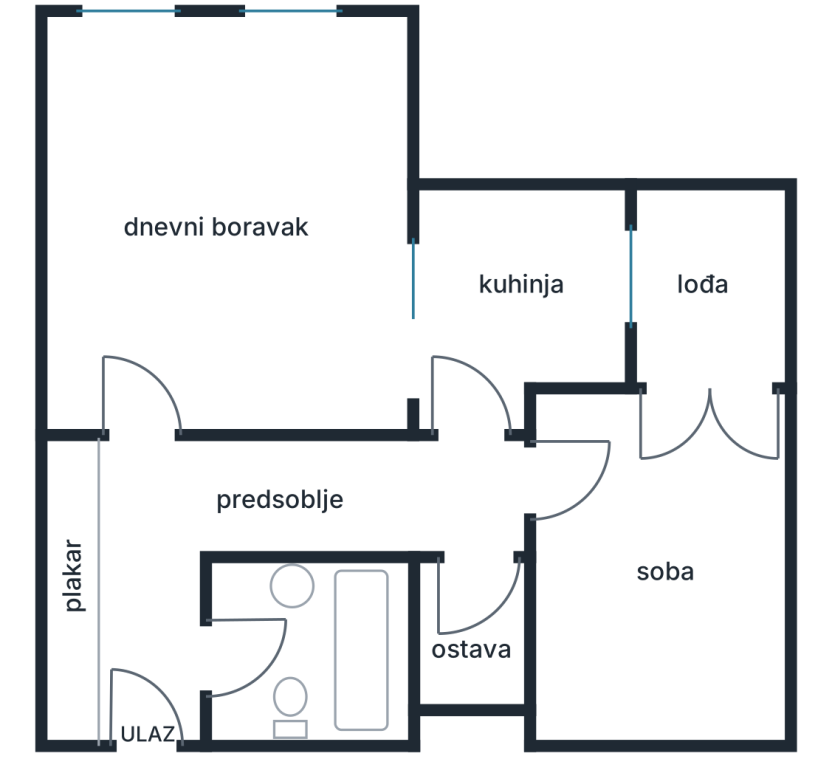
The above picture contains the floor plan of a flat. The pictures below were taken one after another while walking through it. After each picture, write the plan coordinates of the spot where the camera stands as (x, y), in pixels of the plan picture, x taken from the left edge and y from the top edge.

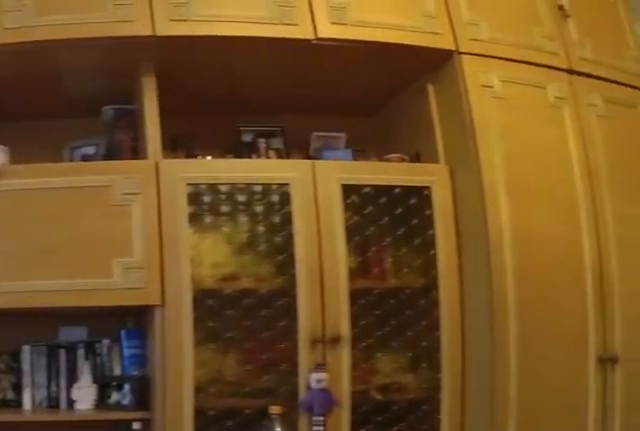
(115, 115)
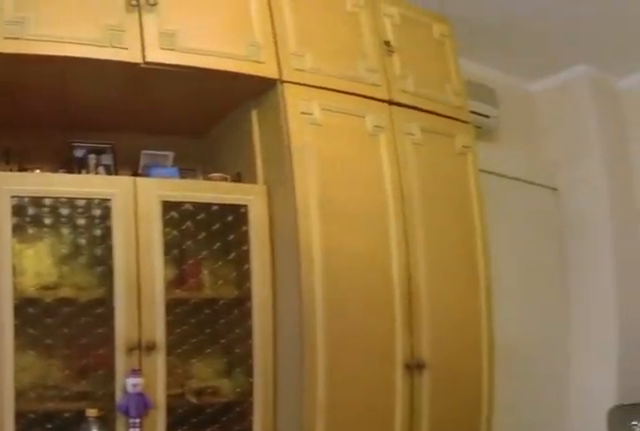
(115, 105)
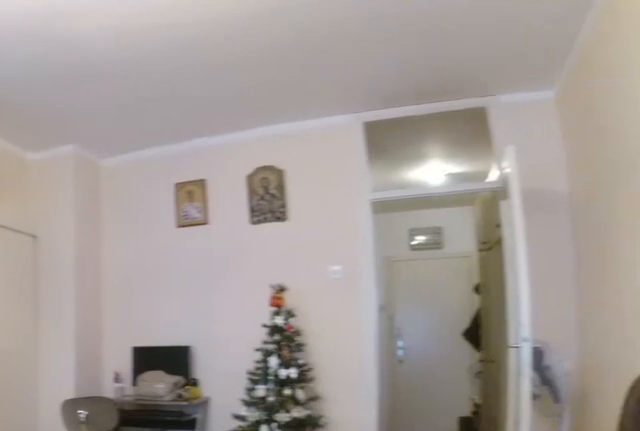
(127, 88)
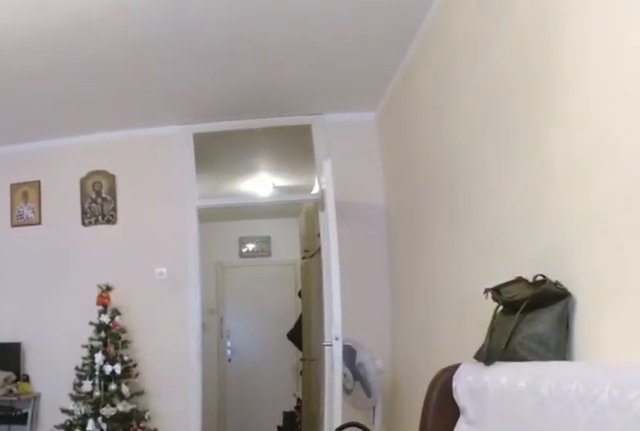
(139, 105)
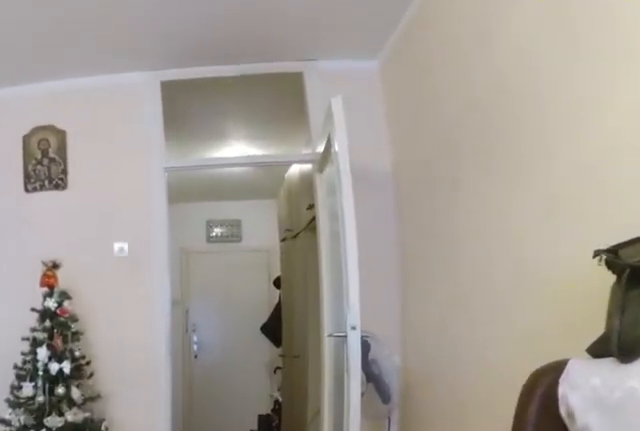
(133, 170)
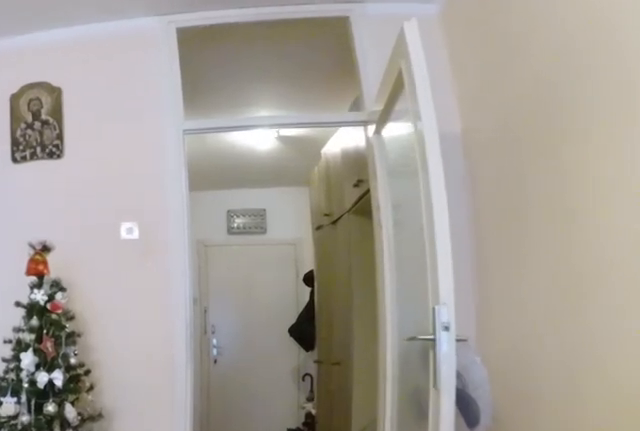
(133, 220)
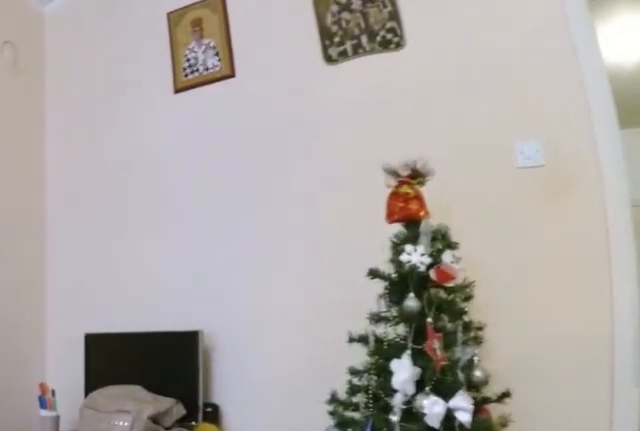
(156, 293)
